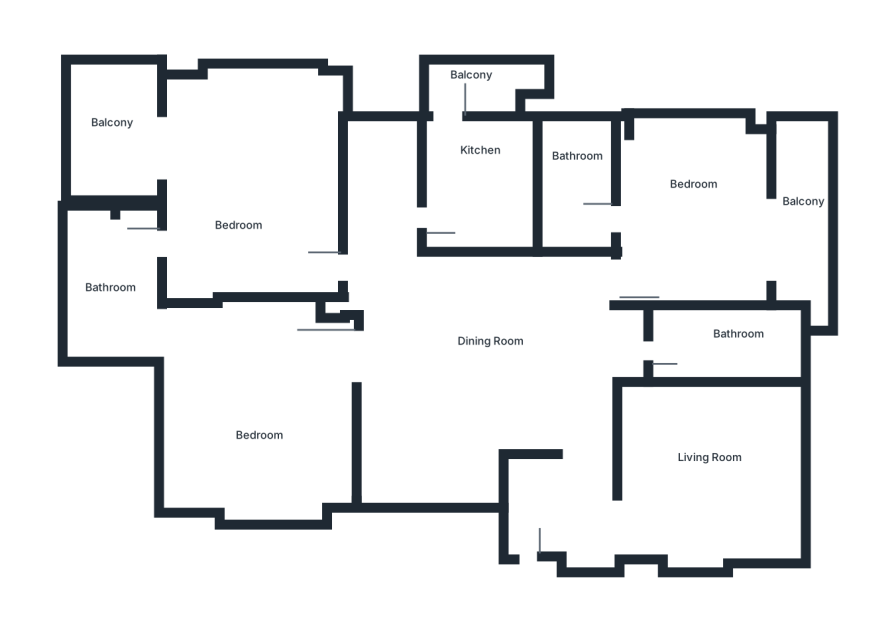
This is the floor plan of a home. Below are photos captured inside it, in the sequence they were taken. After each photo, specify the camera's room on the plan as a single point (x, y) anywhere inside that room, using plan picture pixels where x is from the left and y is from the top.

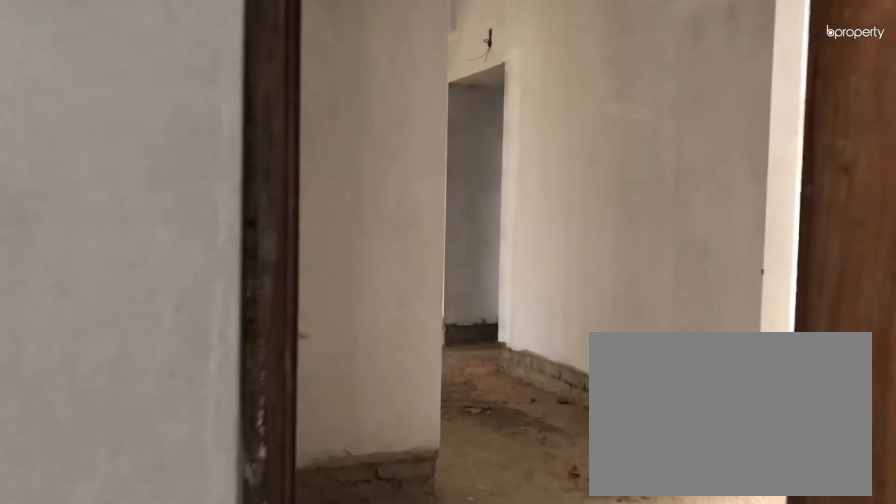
(558, 500)
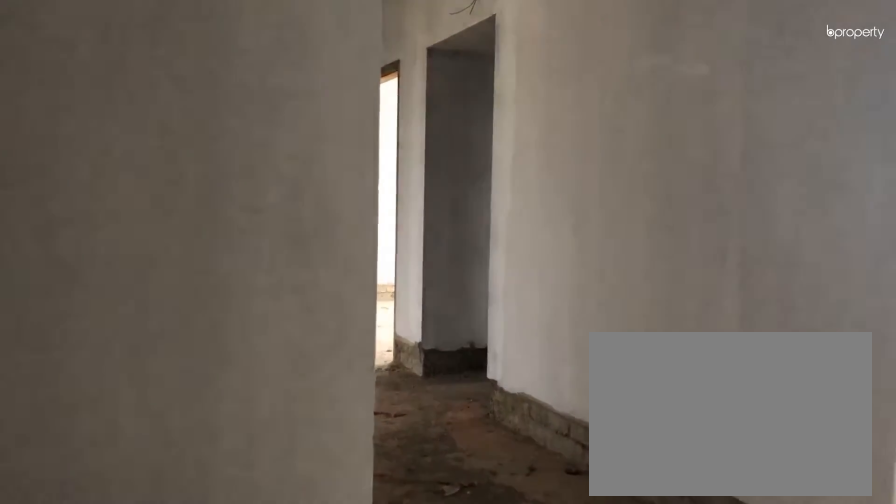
(558, 500)
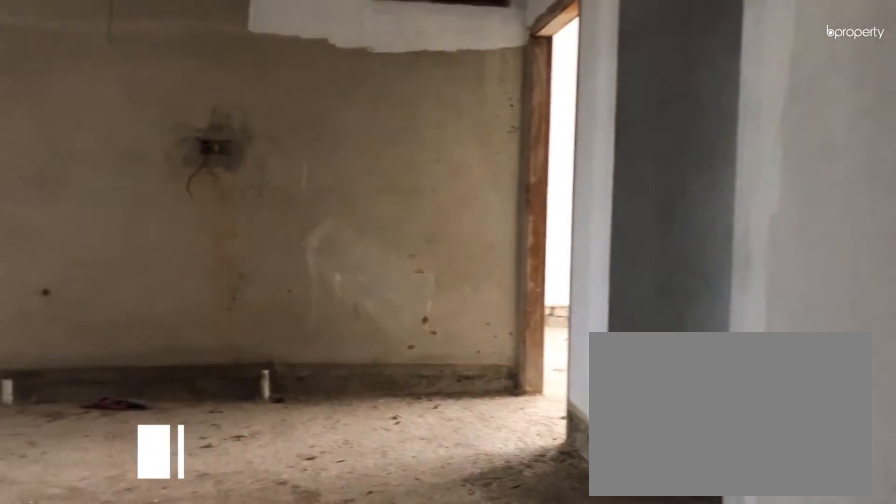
(488, 371)
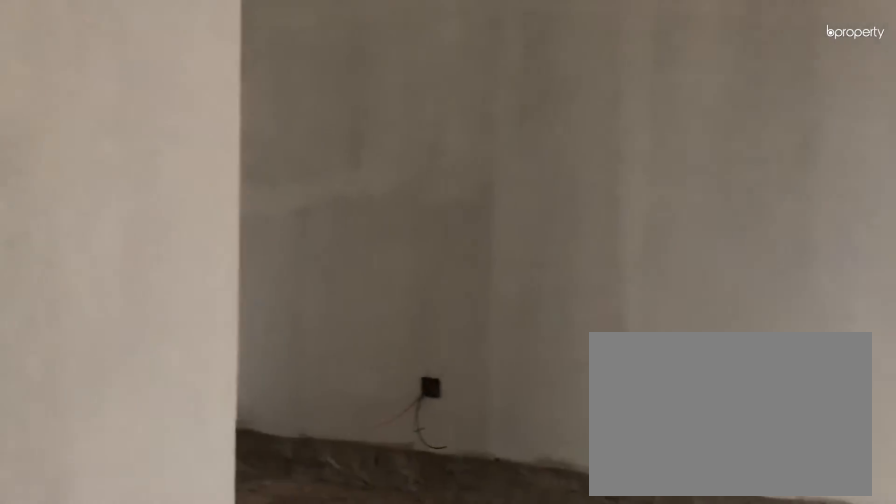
(488, 371)
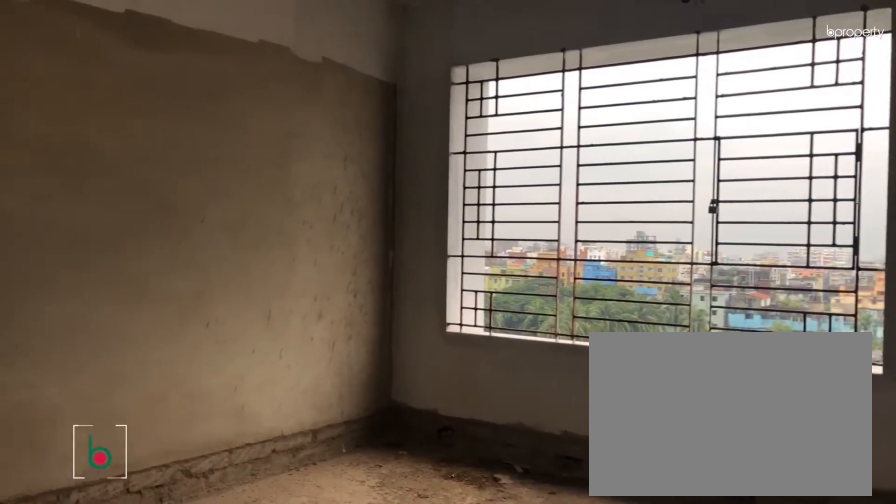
(708, 462)
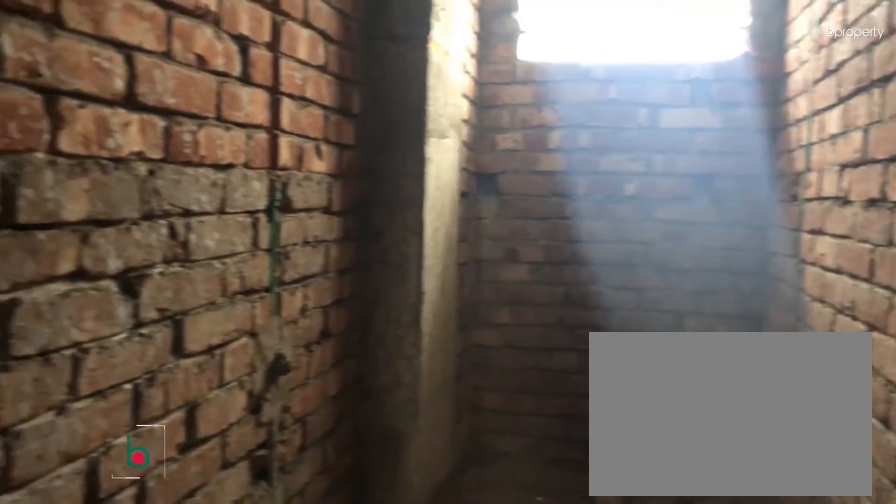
(740, 347)
